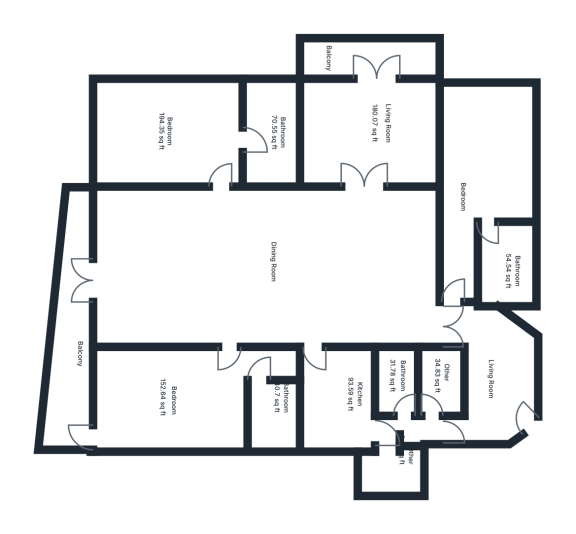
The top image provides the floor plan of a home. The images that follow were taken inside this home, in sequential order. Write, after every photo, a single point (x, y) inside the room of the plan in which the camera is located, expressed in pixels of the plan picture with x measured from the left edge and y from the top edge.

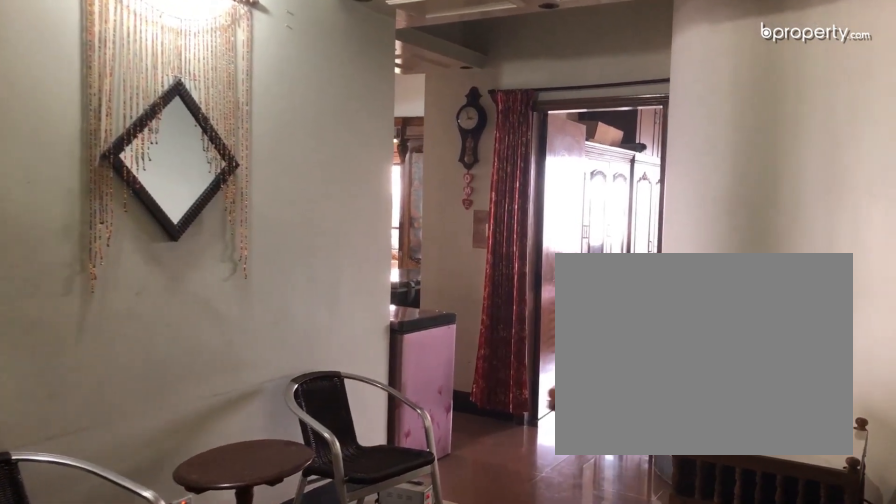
(512, 388)
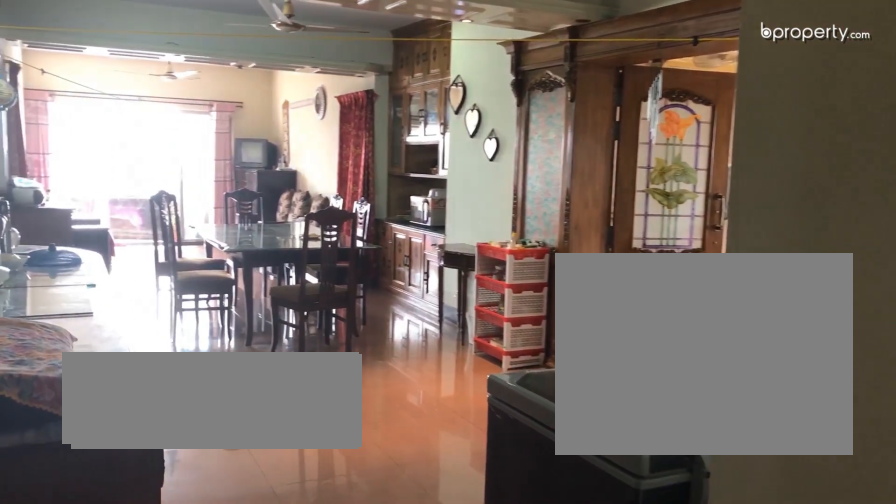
(468, 330)
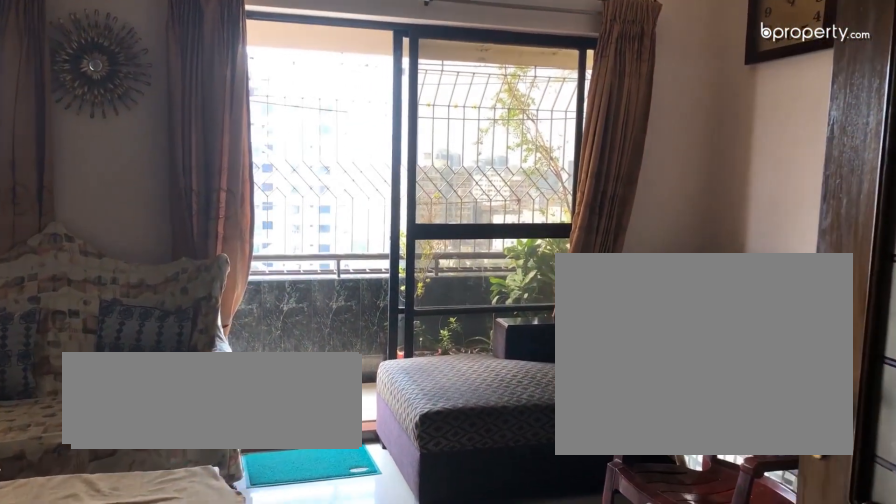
(362, 182)
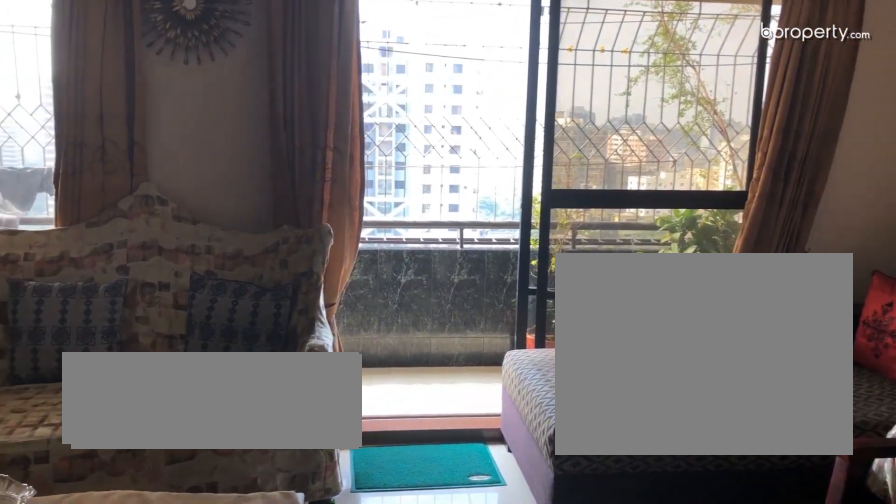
(368, 135)
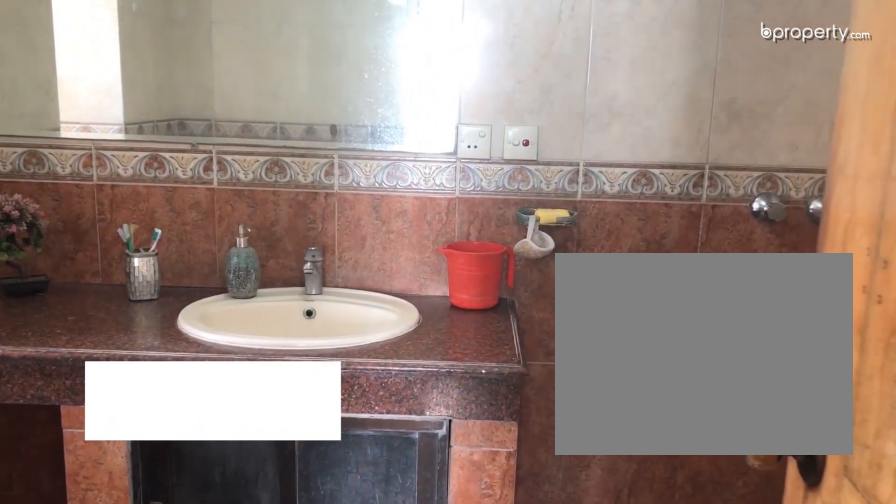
(265, 140)
